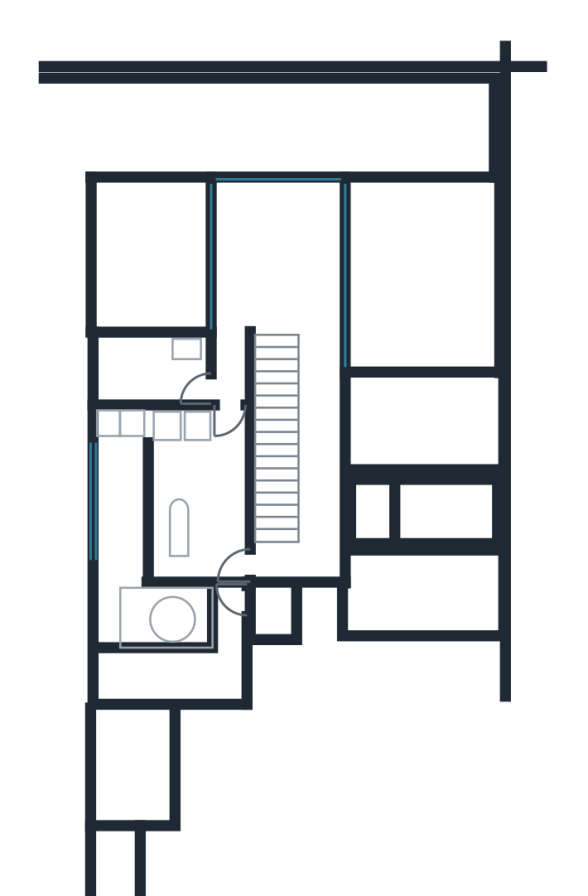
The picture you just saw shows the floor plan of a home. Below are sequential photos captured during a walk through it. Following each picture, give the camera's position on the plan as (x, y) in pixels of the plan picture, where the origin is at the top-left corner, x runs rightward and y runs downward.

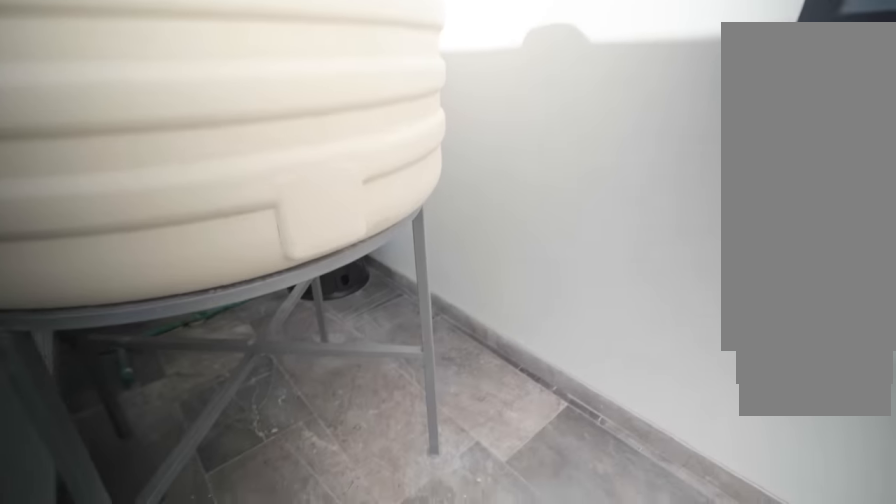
(145, 626)
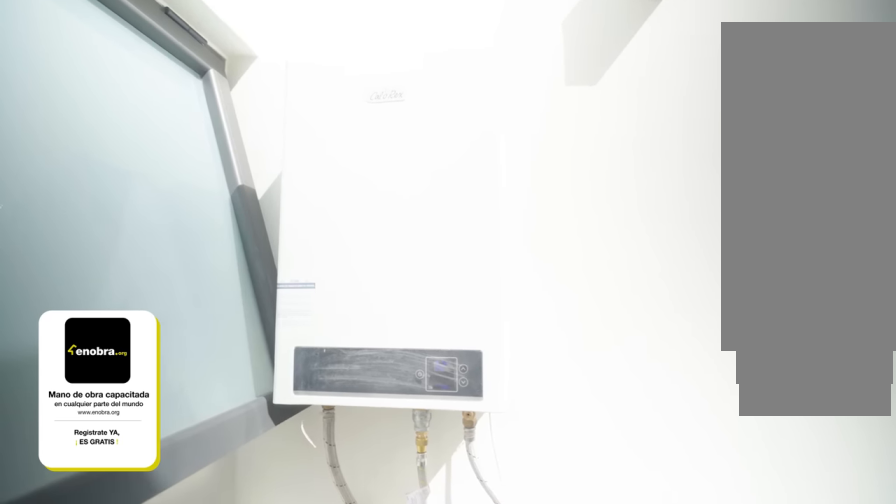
(152, 611)
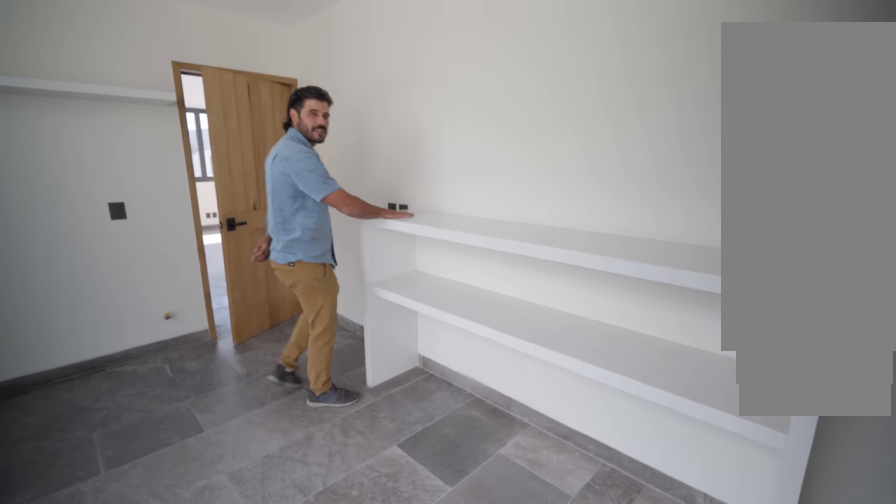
(213, 533)
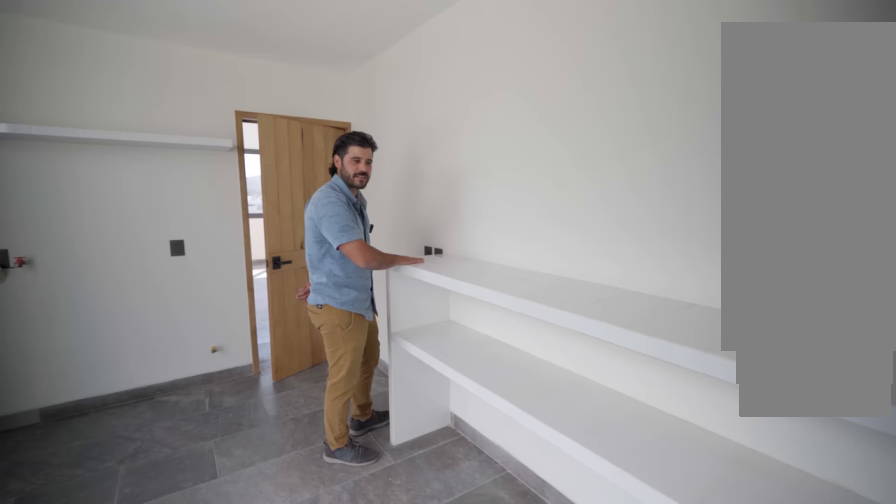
(213, 531)
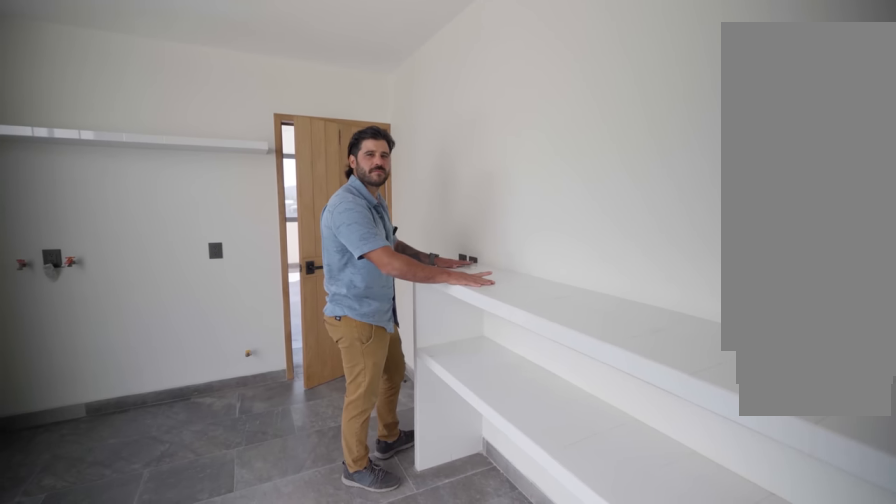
(217, 519)
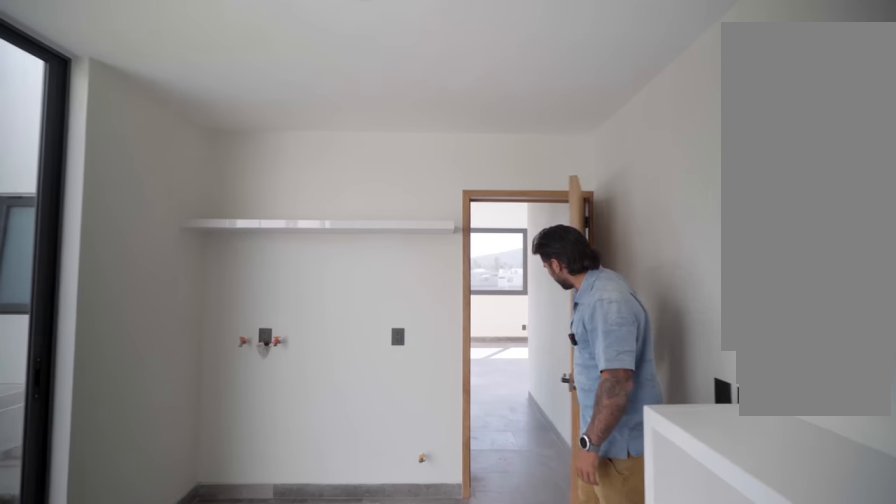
(218, 515)
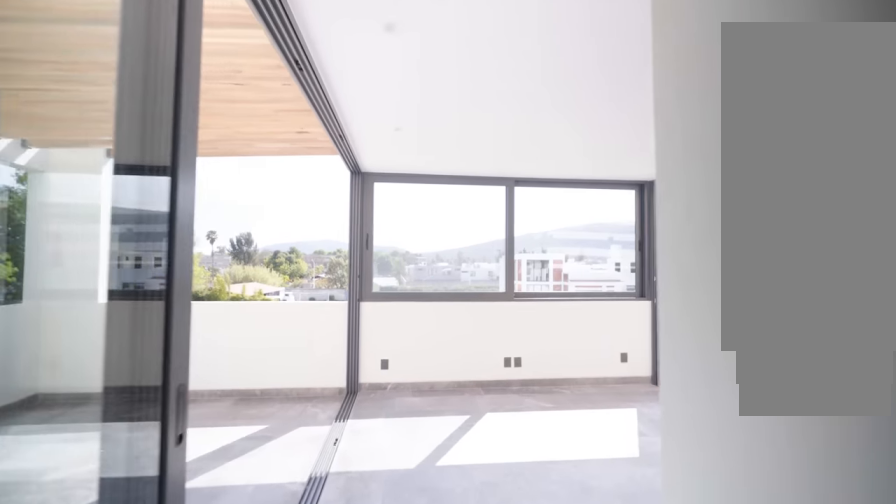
(231, 388)
